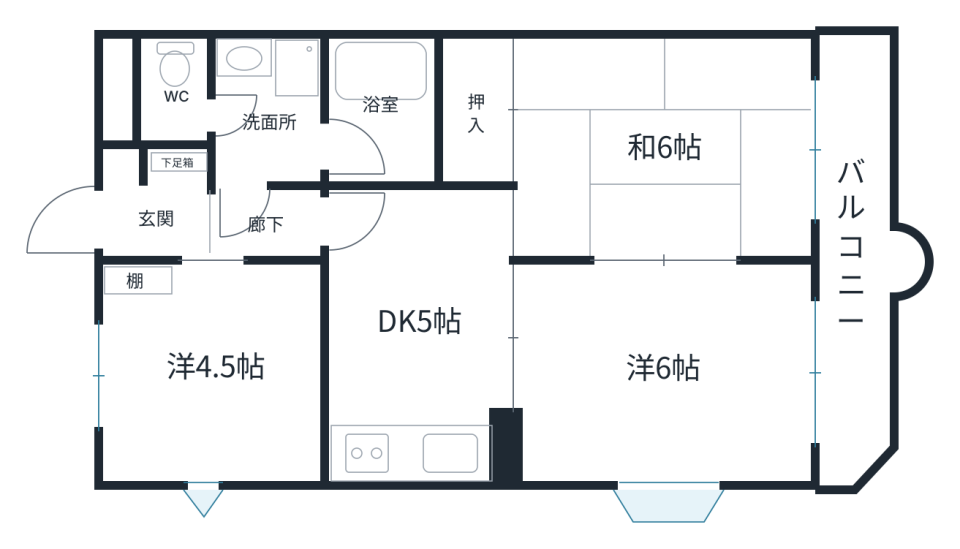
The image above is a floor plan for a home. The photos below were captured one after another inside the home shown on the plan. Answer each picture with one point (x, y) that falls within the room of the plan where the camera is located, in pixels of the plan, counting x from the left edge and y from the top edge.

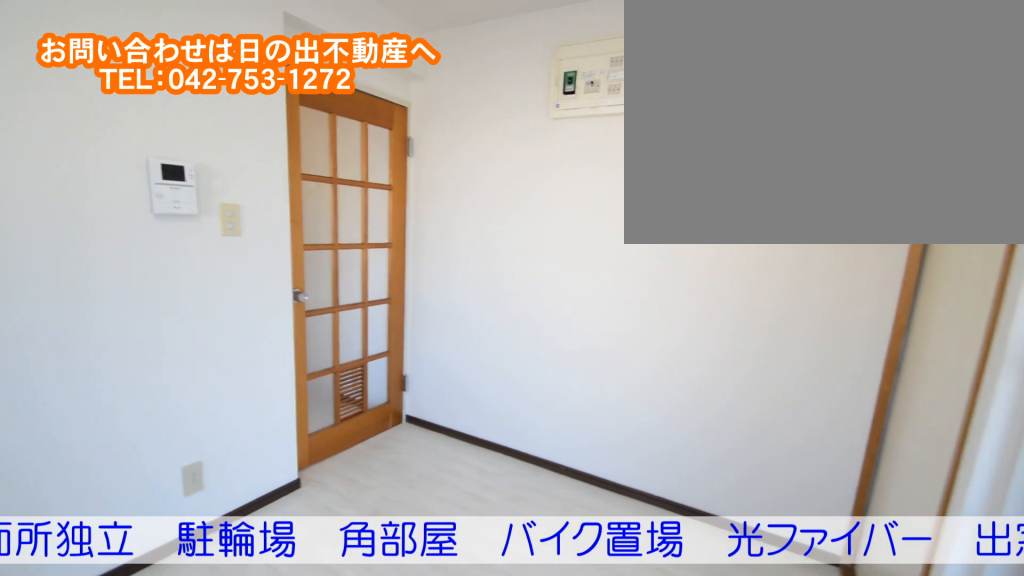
(430, 364)
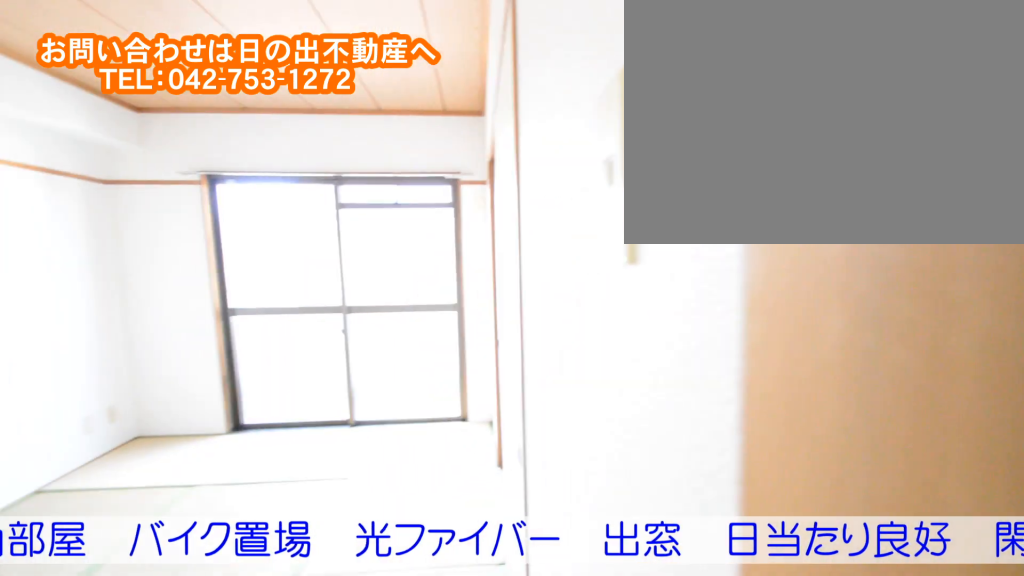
(658, 189)
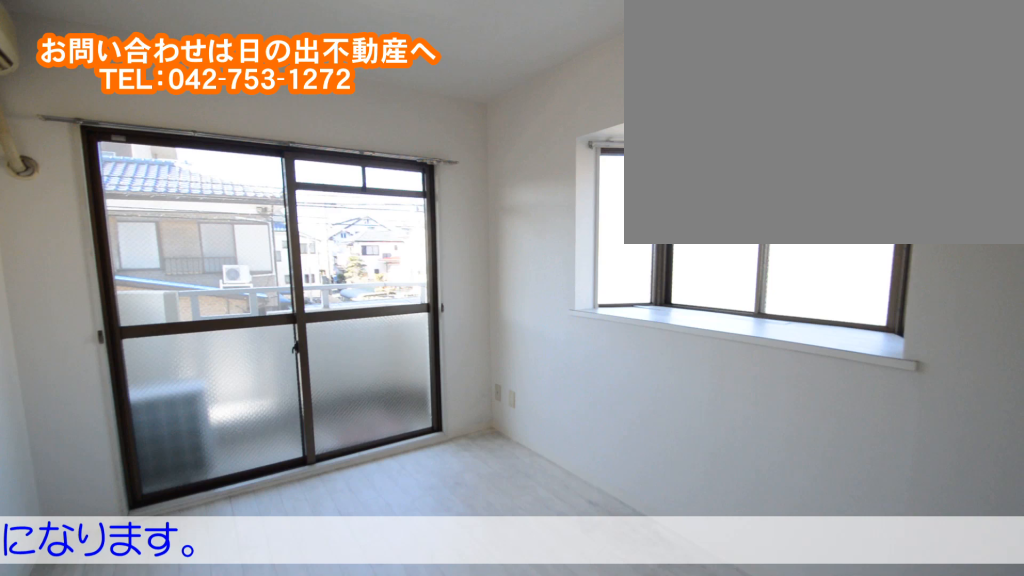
(672, 399)
